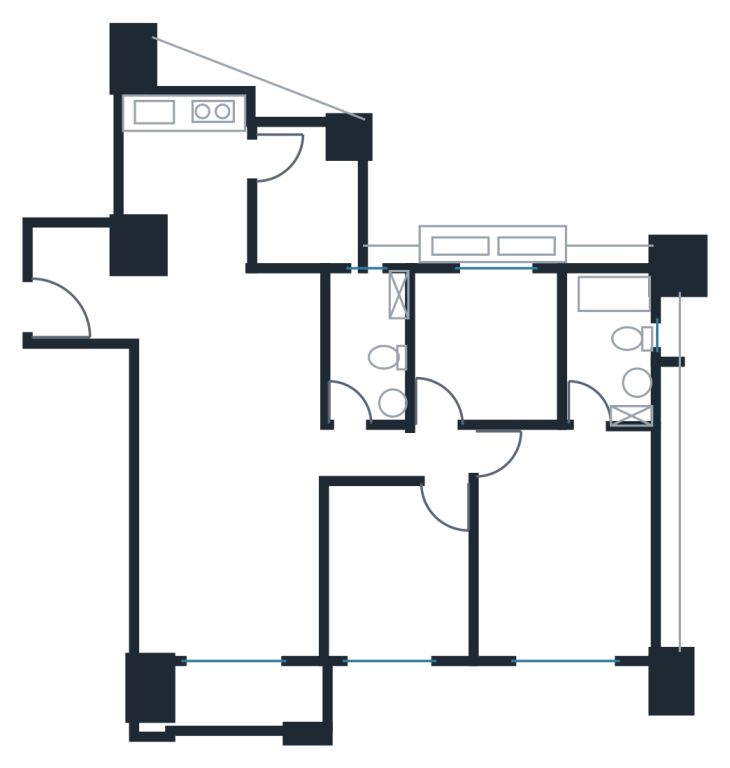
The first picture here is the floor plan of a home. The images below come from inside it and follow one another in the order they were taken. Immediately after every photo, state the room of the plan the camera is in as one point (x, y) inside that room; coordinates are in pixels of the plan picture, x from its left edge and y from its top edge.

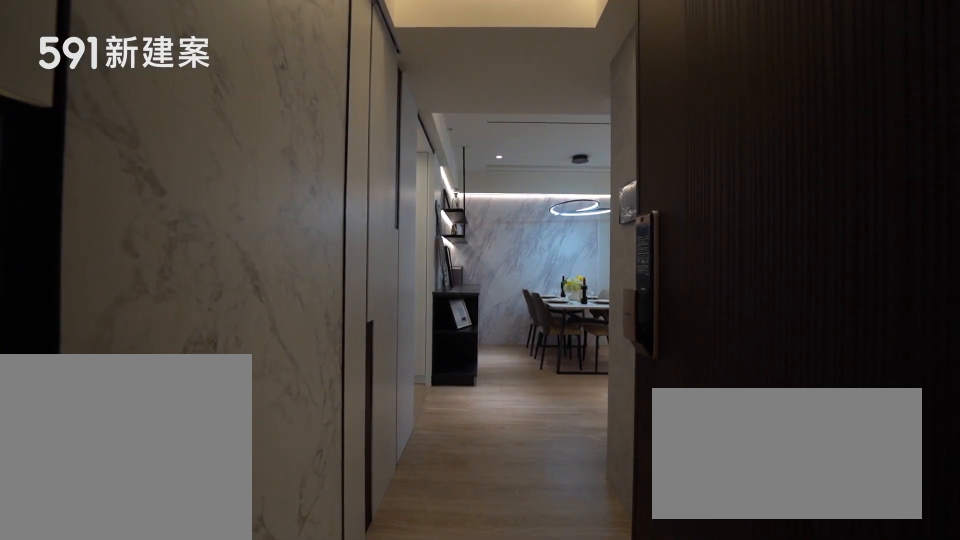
(90, 286)
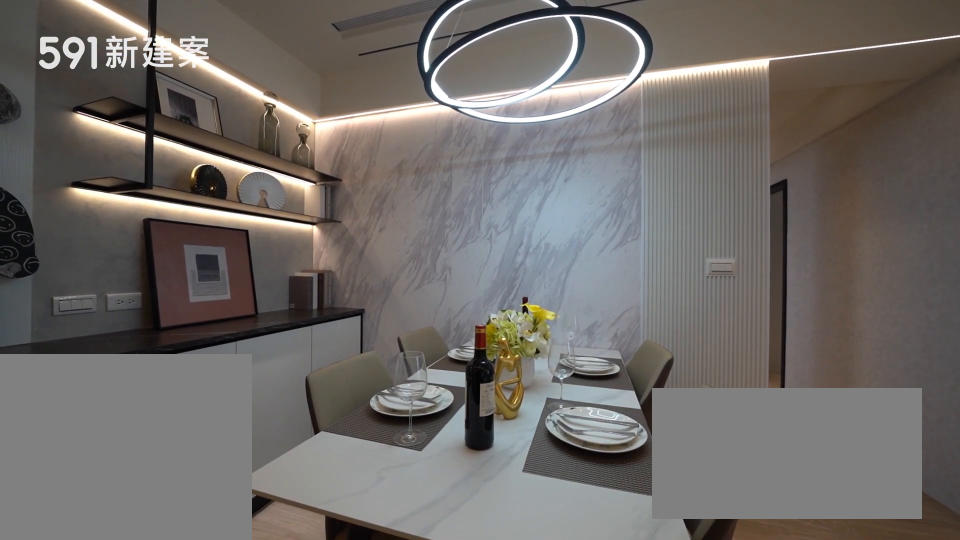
(234, 360)
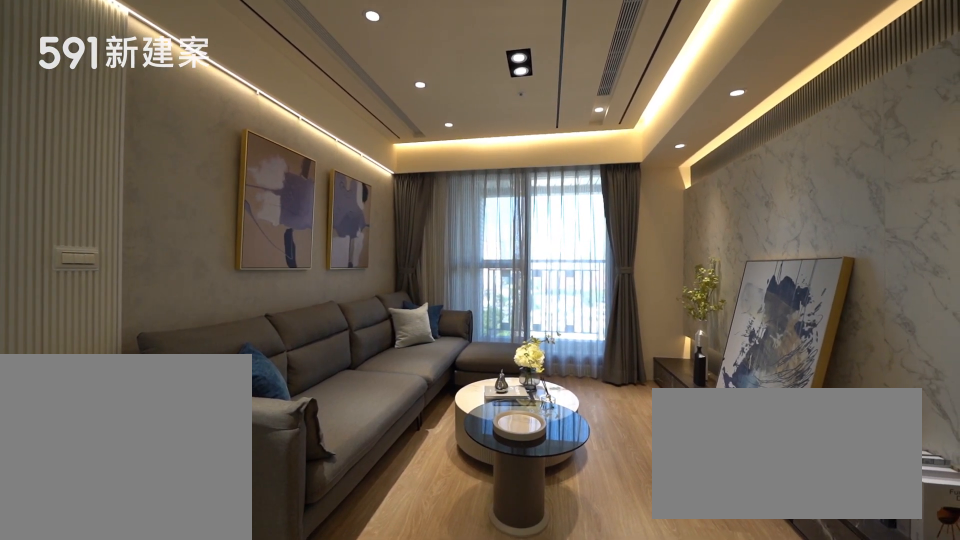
(231, 574)
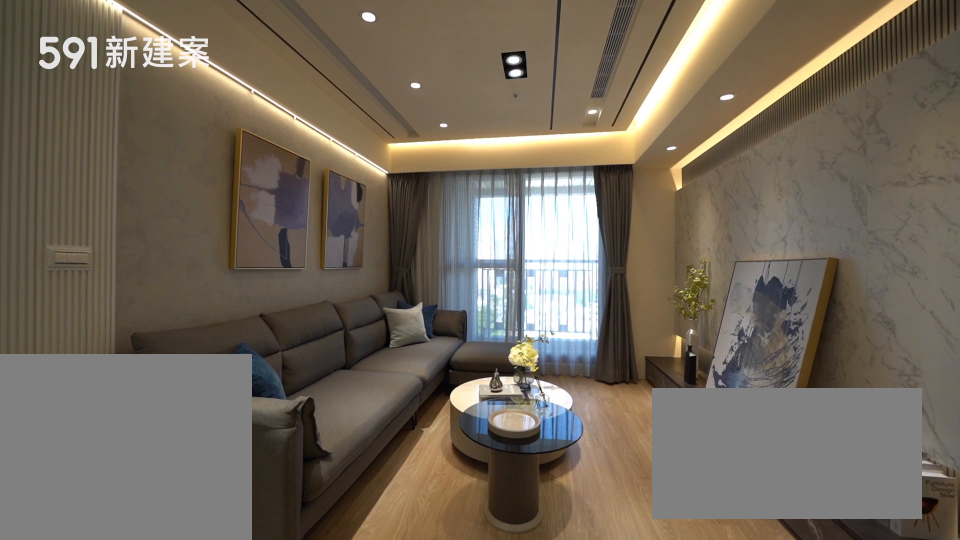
(231, 574)
